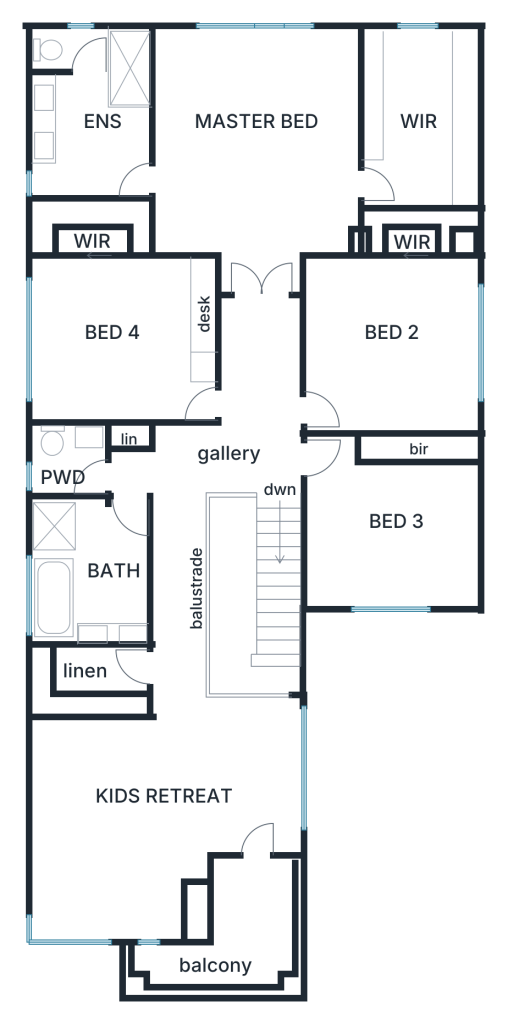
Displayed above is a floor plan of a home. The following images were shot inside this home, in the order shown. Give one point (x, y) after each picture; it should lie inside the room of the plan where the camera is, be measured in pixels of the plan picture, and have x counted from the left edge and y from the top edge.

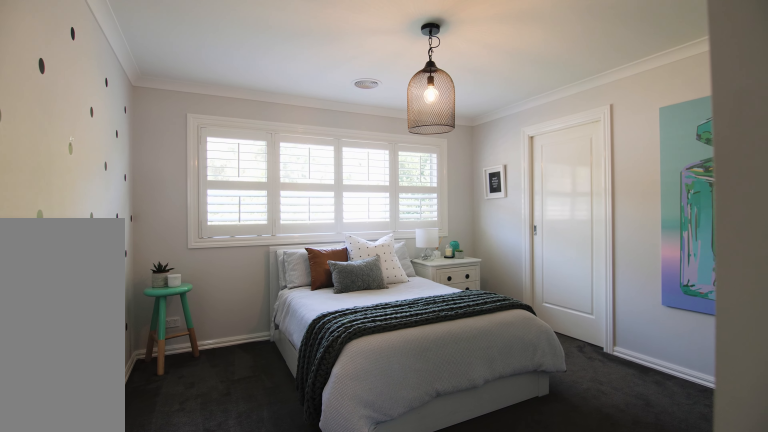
(95, 312)
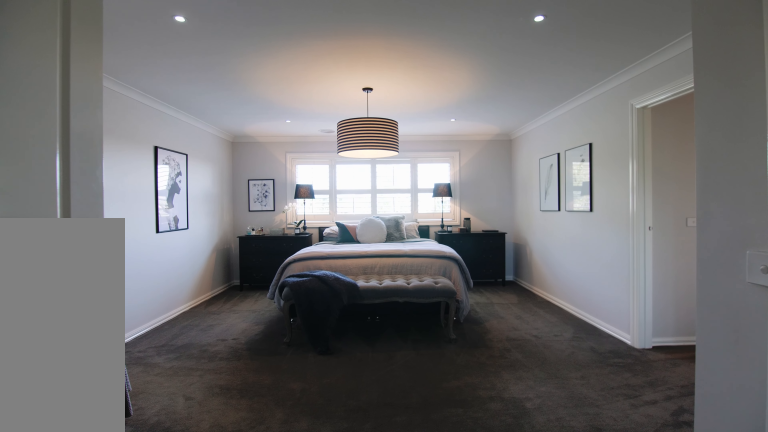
(269, 130)
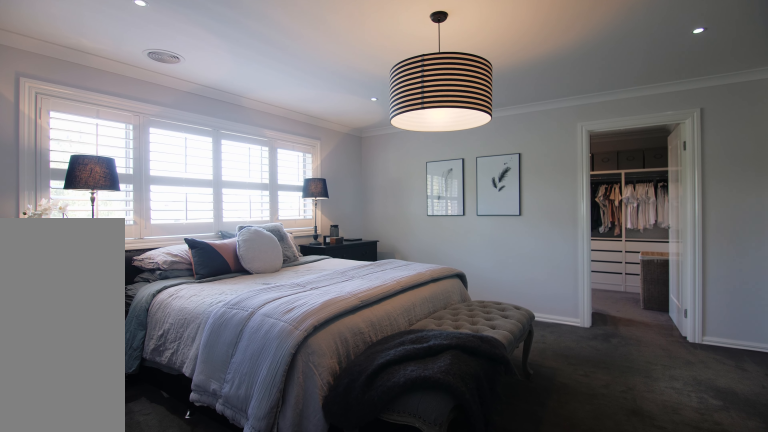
(269, 130)
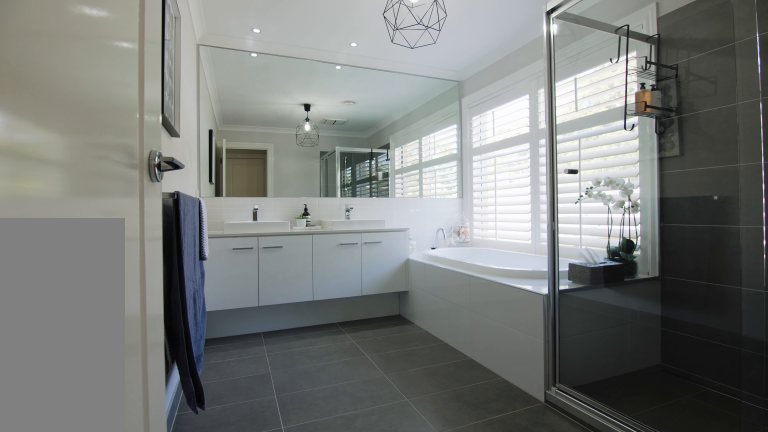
(82, 579)
